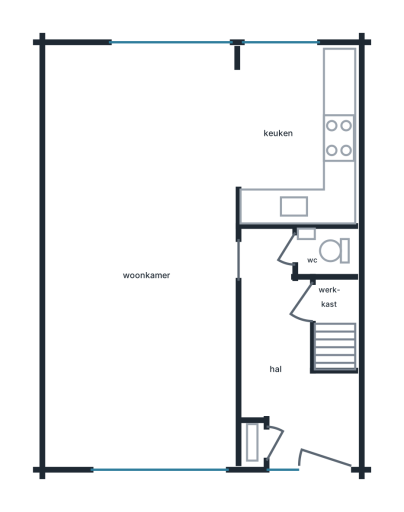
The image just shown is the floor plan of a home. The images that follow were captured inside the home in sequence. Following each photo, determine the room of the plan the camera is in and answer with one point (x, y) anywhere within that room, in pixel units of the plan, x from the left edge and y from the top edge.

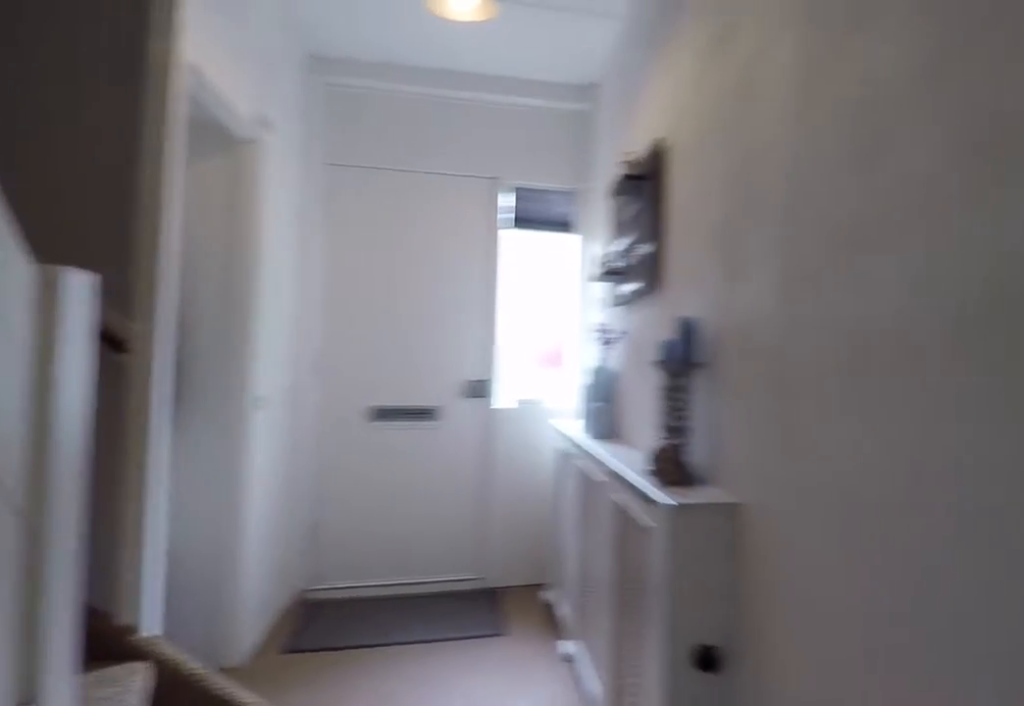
(289, 364)
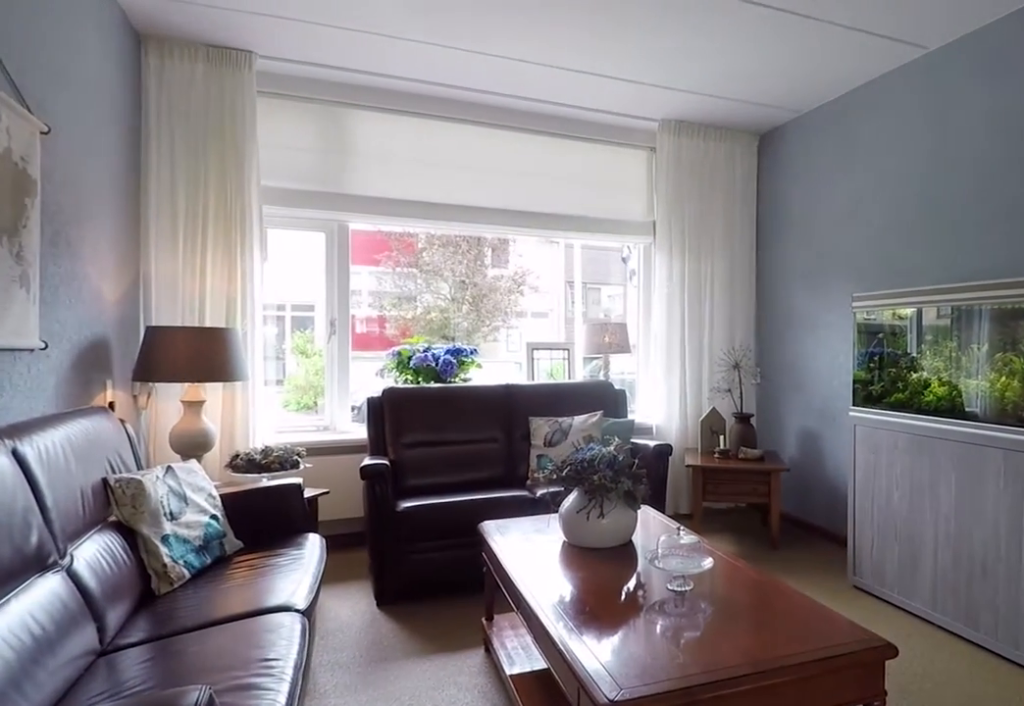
(146, 173)
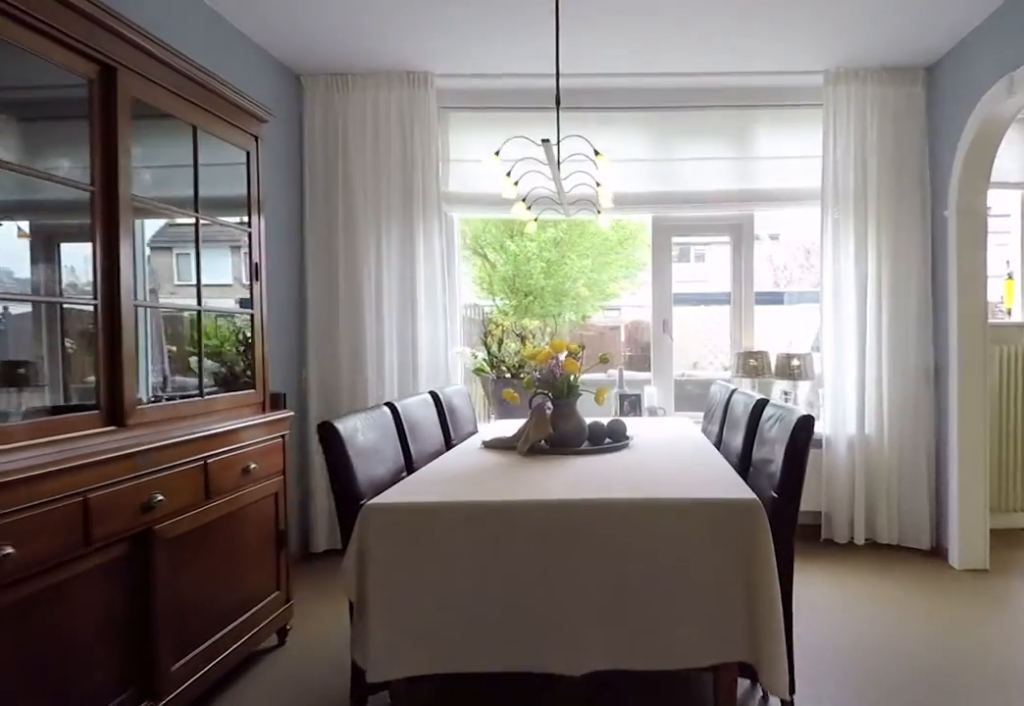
(146, 173)
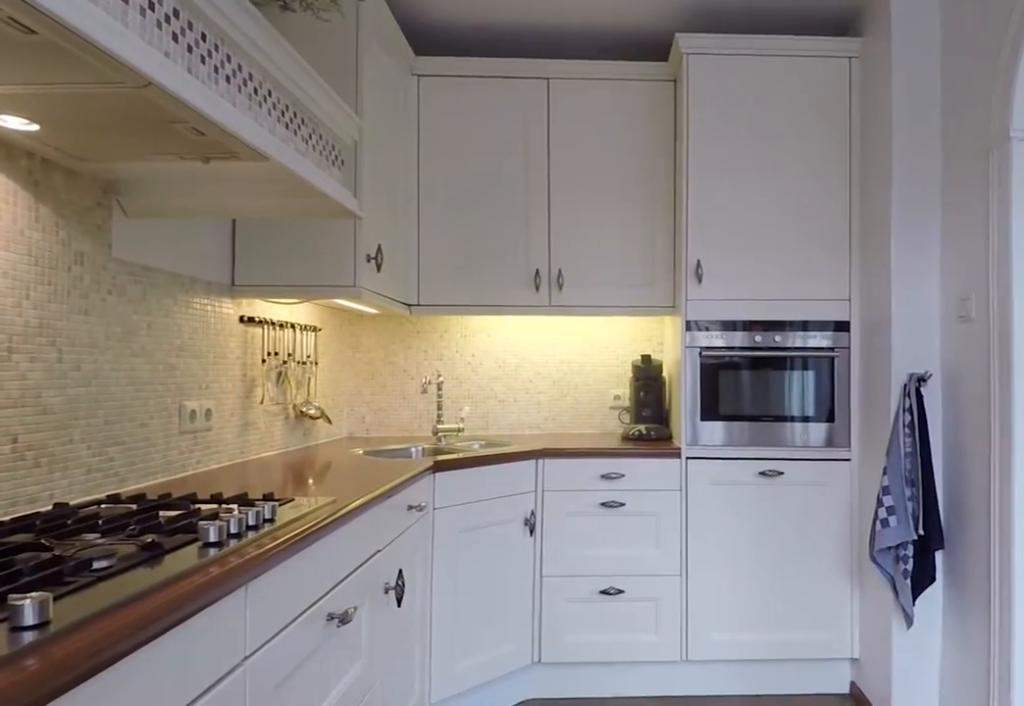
(295, 136)
